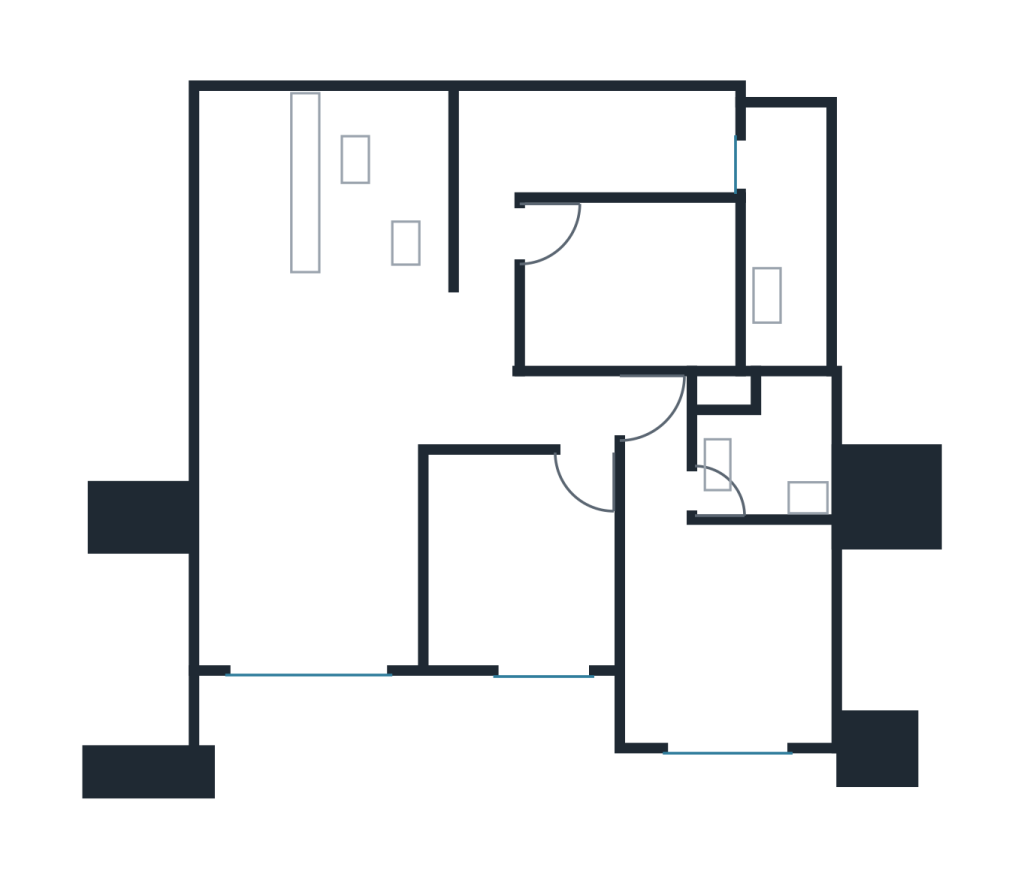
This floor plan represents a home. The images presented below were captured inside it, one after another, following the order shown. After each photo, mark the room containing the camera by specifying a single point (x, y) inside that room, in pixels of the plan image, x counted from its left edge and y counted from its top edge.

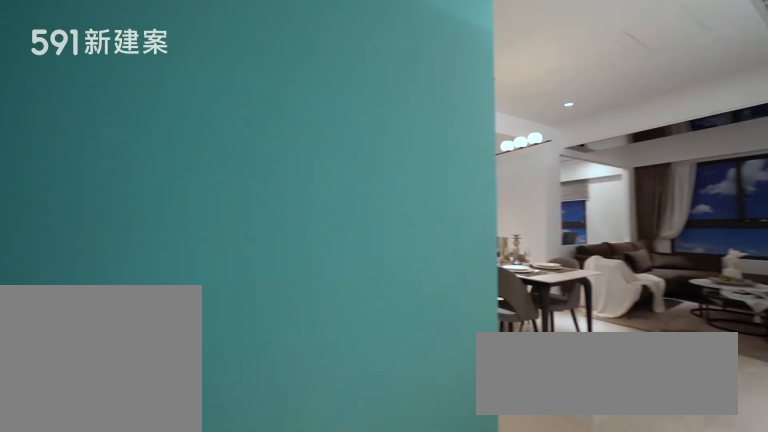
(254, 189)
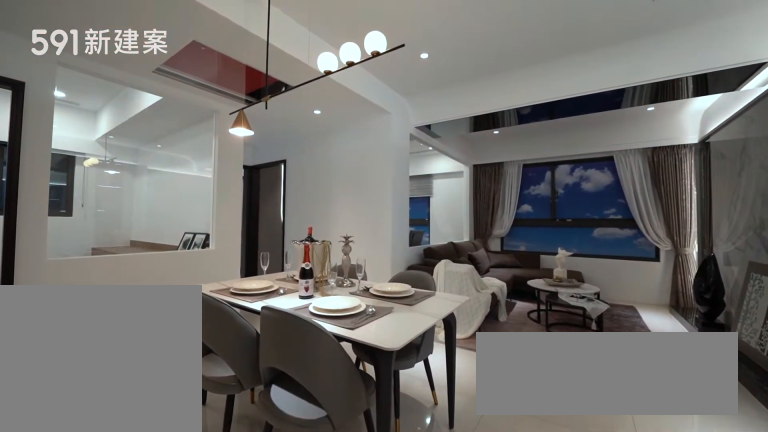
(332, 367)
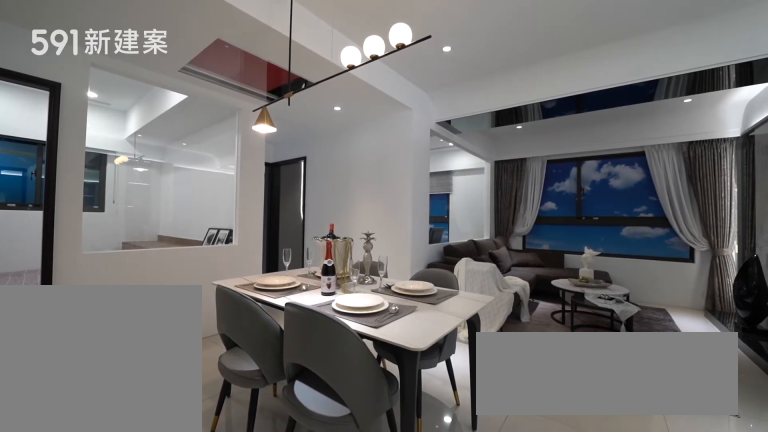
(332, 367)
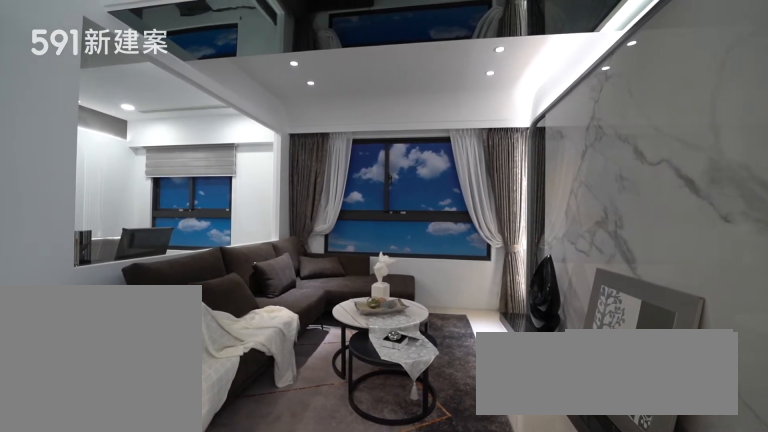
(309, 556)
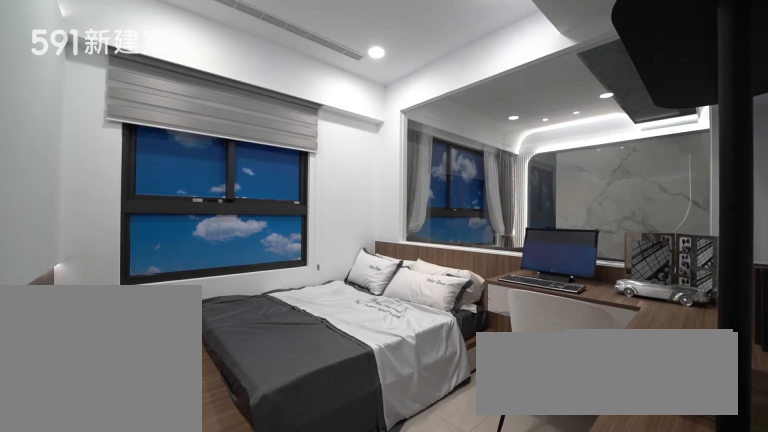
(520, 558)
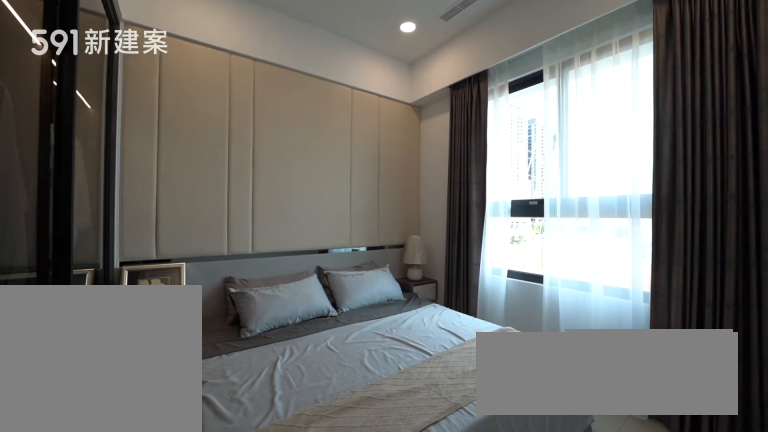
(719, 604)
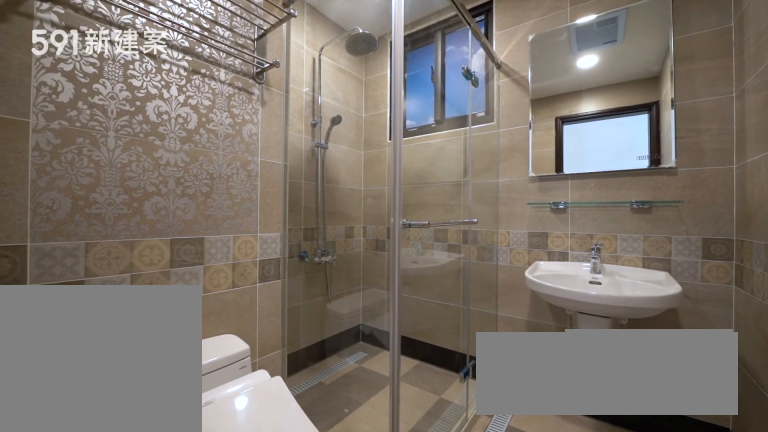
(768, 445)
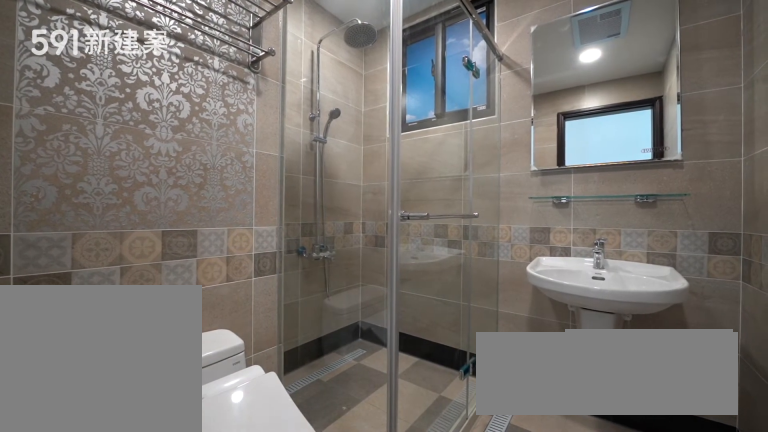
(768, 445)
